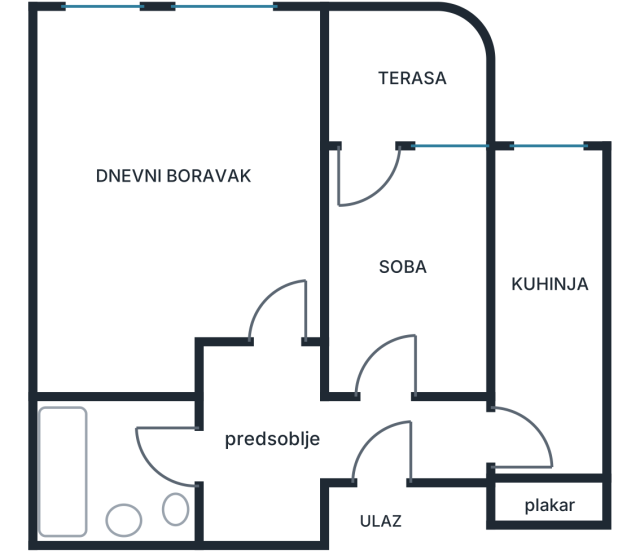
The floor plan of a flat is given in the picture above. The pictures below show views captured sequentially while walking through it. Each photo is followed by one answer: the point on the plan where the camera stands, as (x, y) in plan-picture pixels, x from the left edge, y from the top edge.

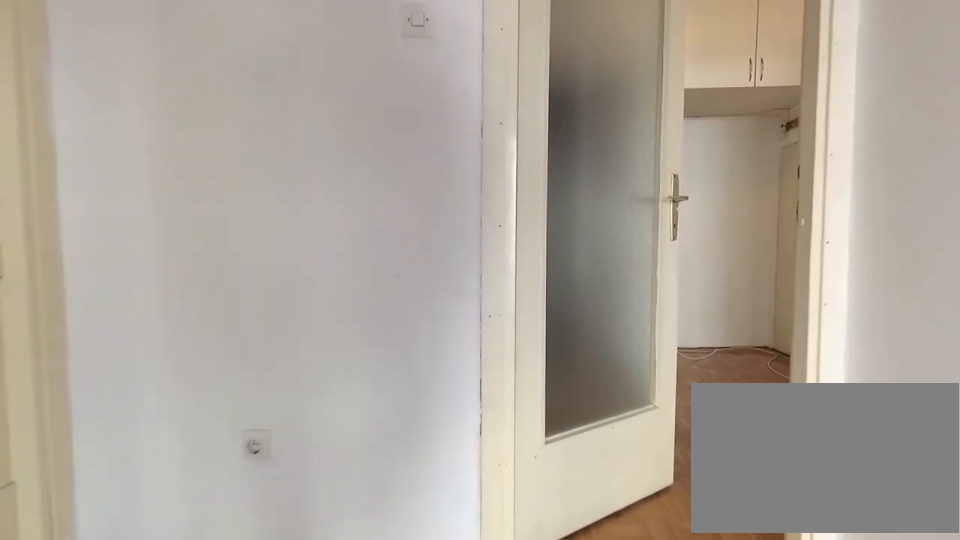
(384, 271)
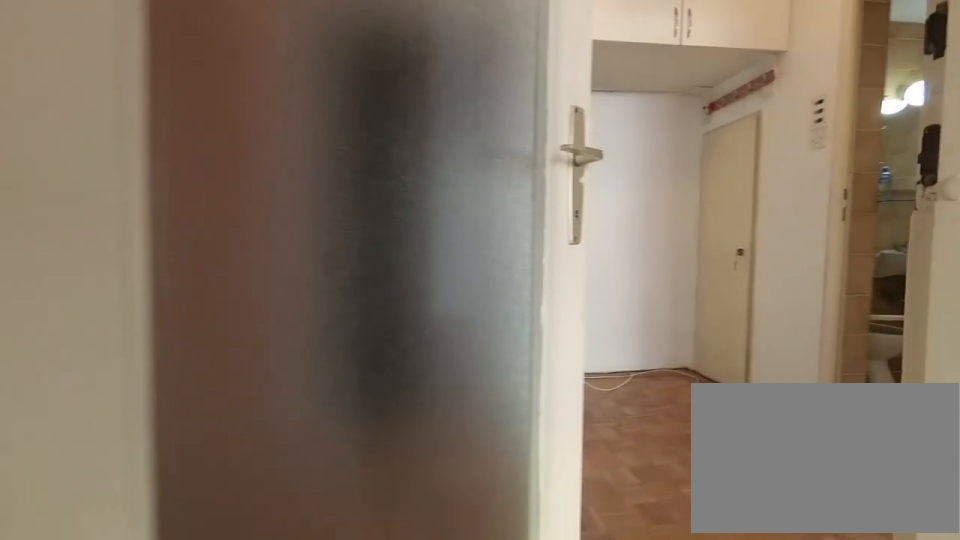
(387, 350)
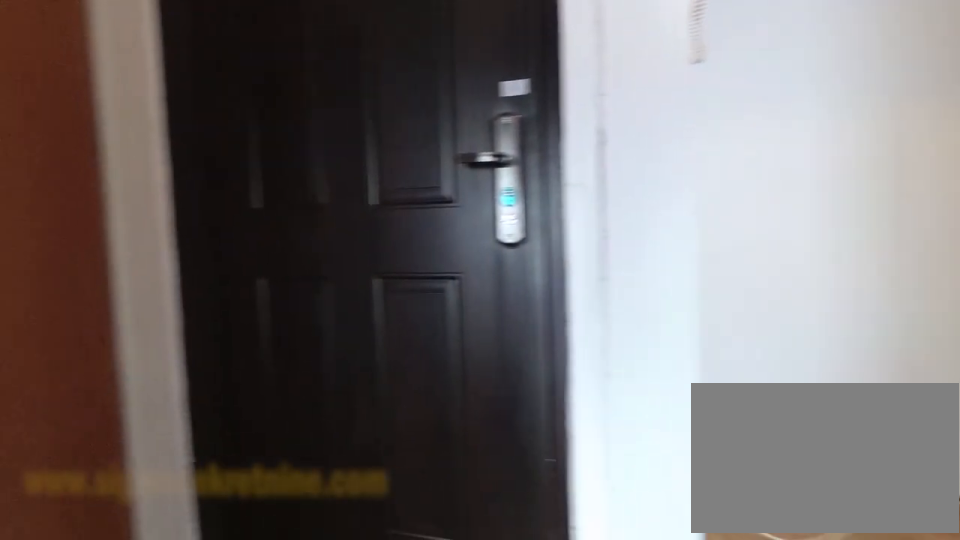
(376, 393)
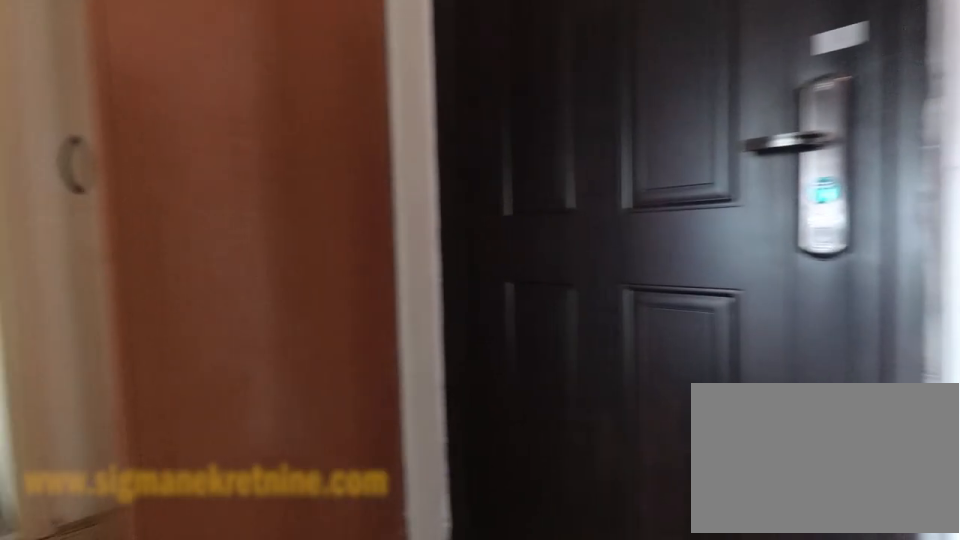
(362, 401)
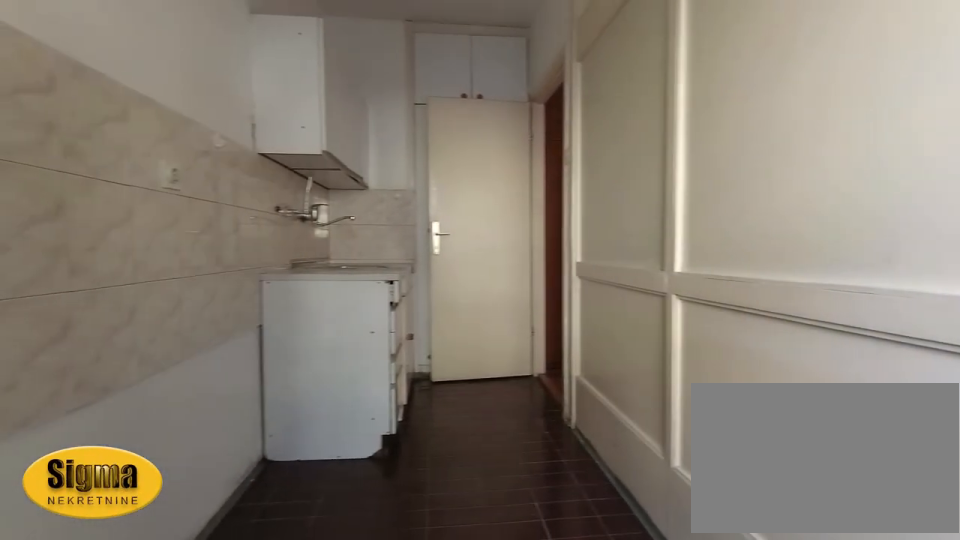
(557, 166)
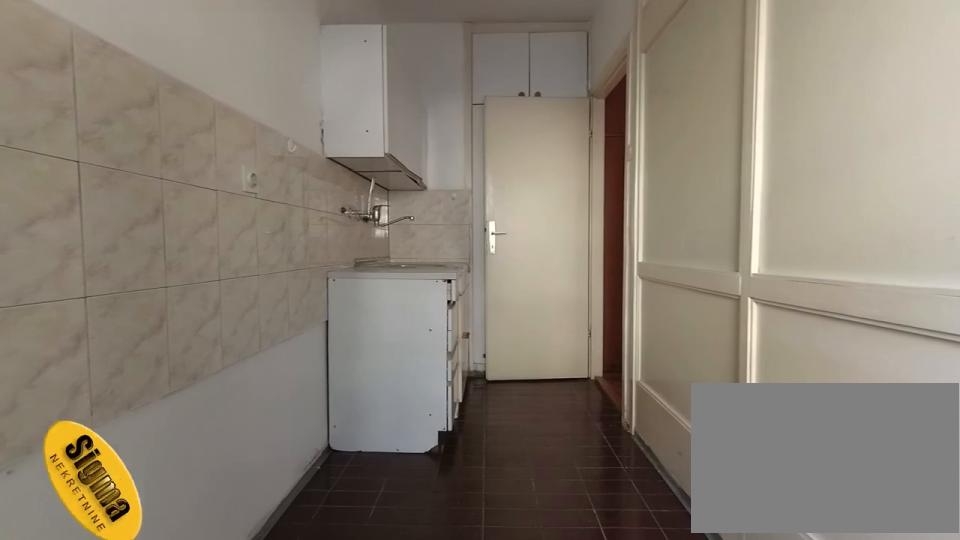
(549, 163)
